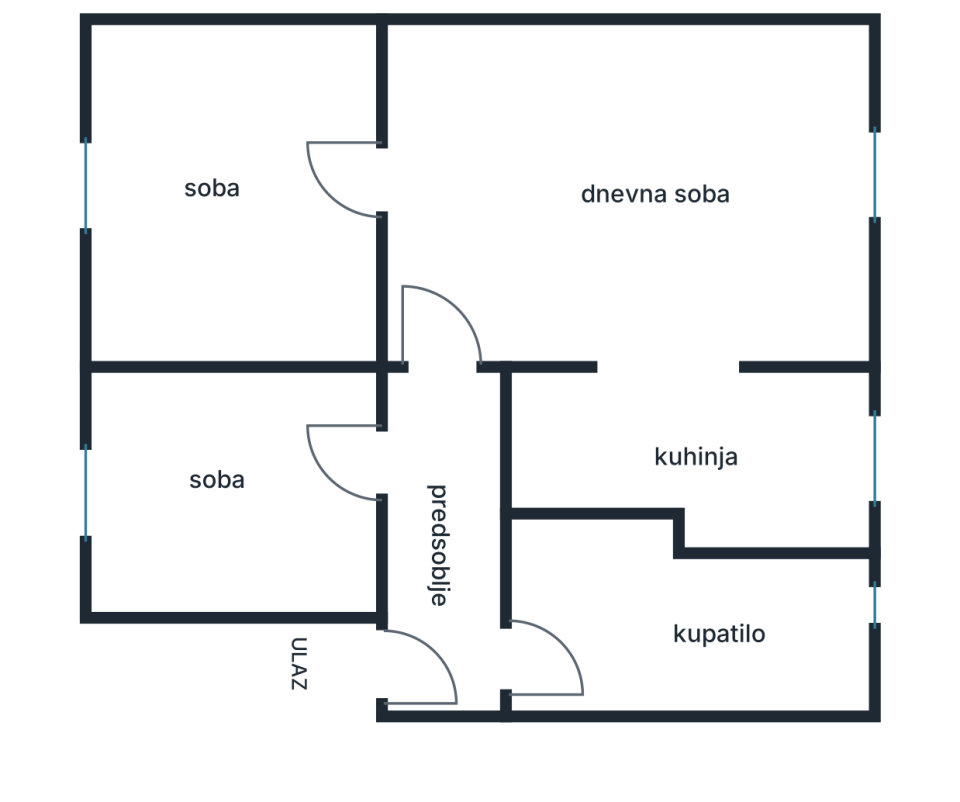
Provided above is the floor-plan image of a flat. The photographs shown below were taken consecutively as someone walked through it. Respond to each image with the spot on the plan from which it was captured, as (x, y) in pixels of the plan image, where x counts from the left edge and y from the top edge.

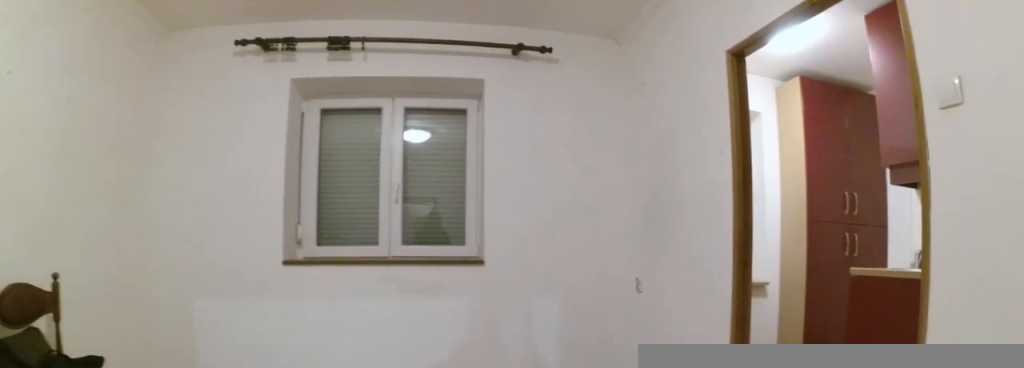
(440, 160)
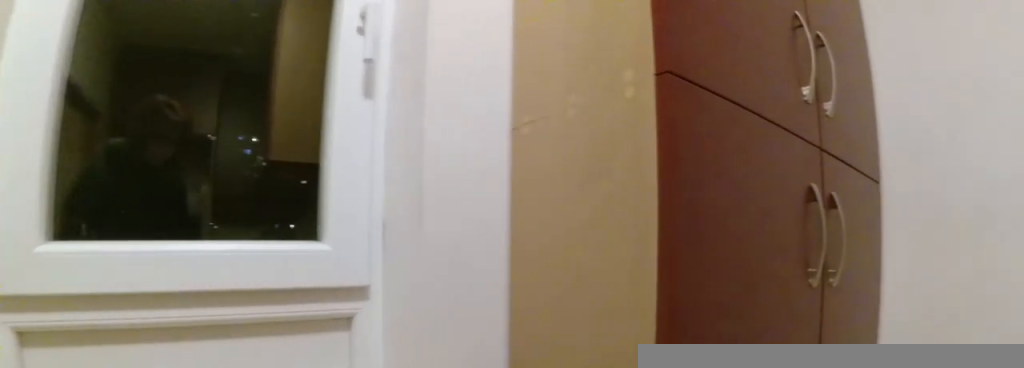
(818, 409)
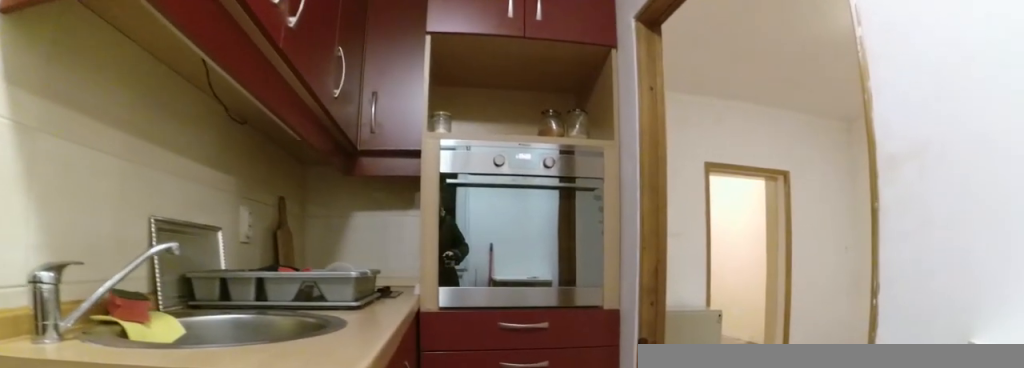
(837, 436)
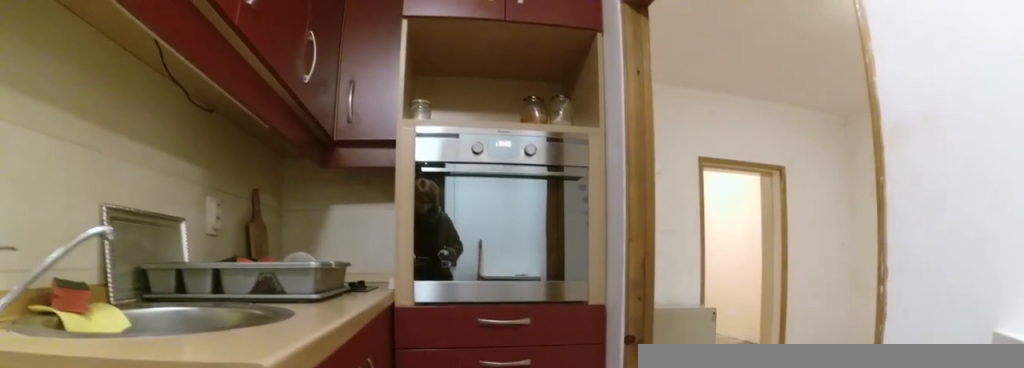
(815, 436)
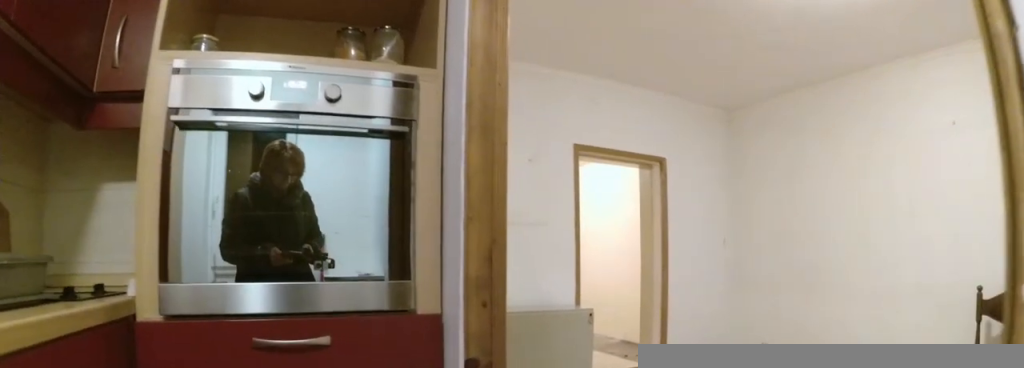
(748, 433)
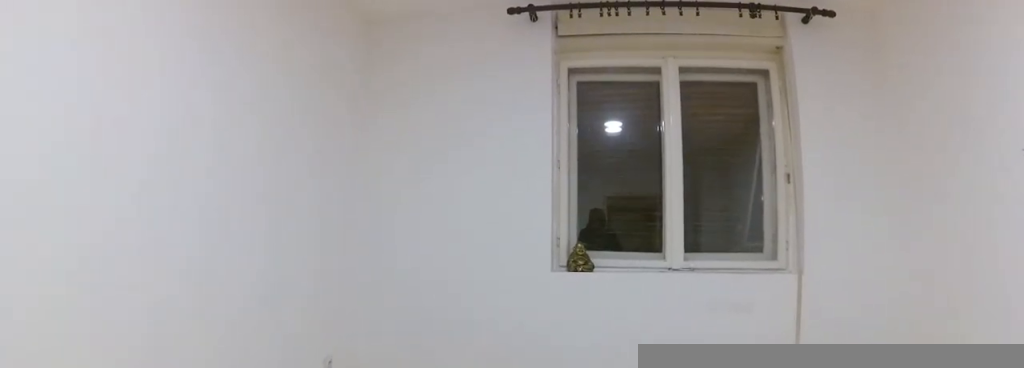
(293, 451)
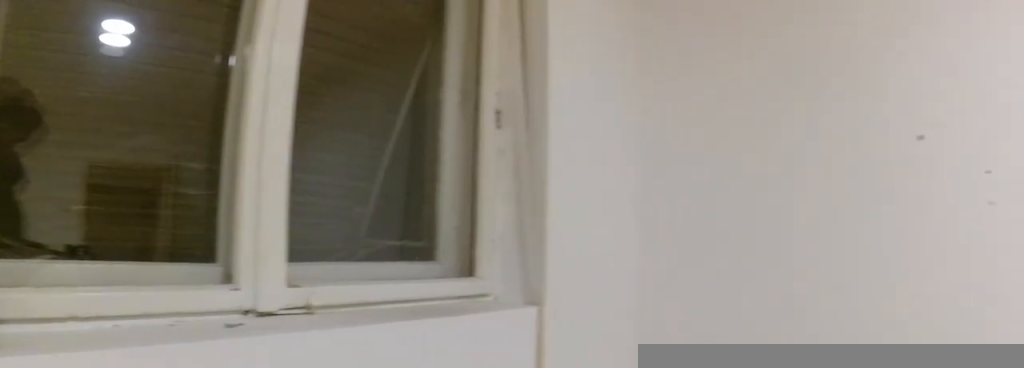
(139, 486)
